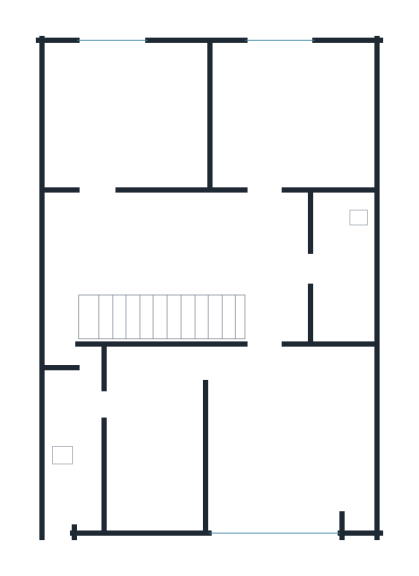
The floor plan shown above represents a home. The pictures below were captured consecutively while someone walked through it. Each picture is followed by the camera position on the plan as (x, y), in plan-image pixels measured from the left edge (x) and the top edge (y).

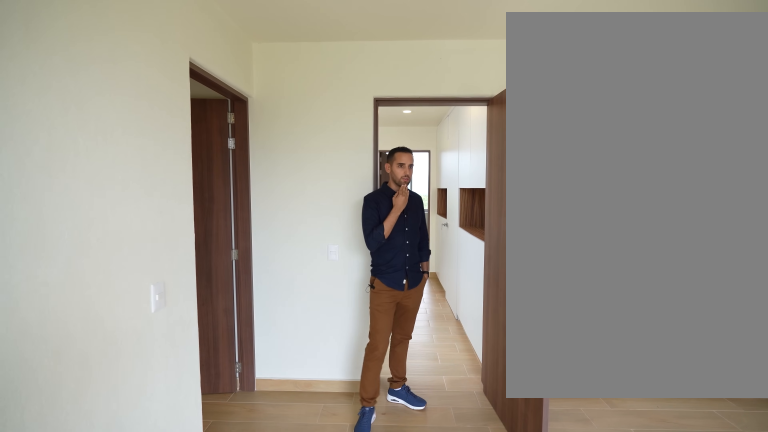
(256, 516)
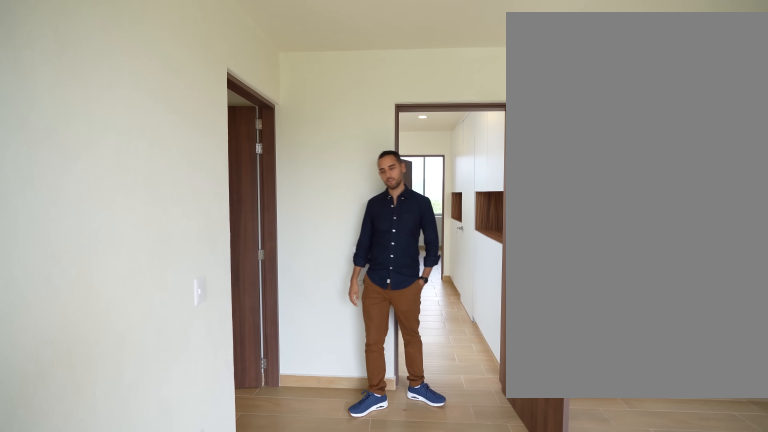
(256, 516)
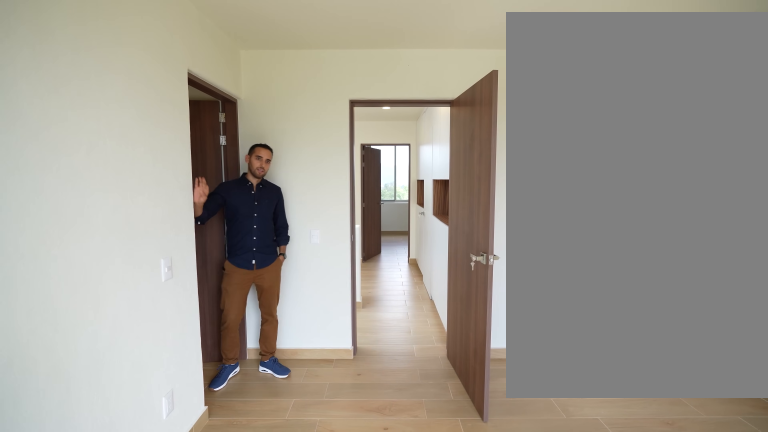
(255, 516)
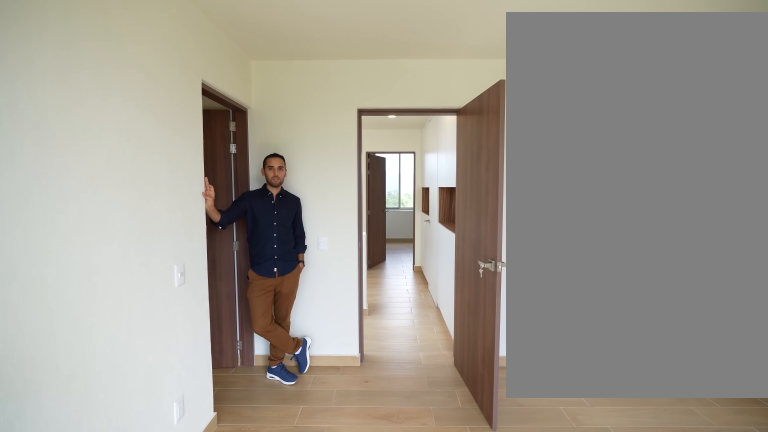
(259, 516)
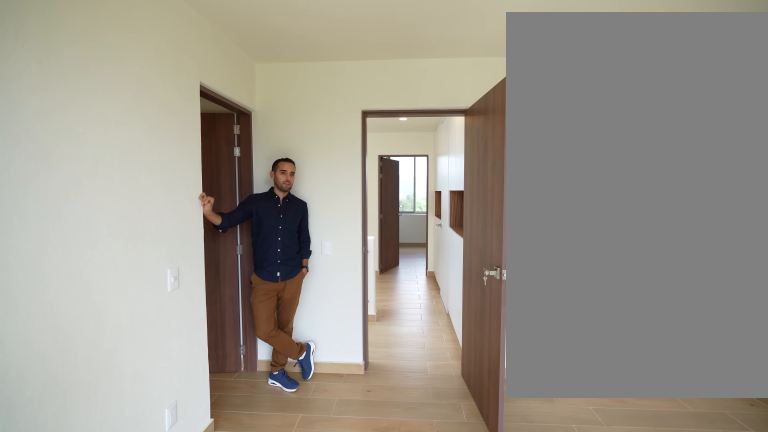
(259, 516)
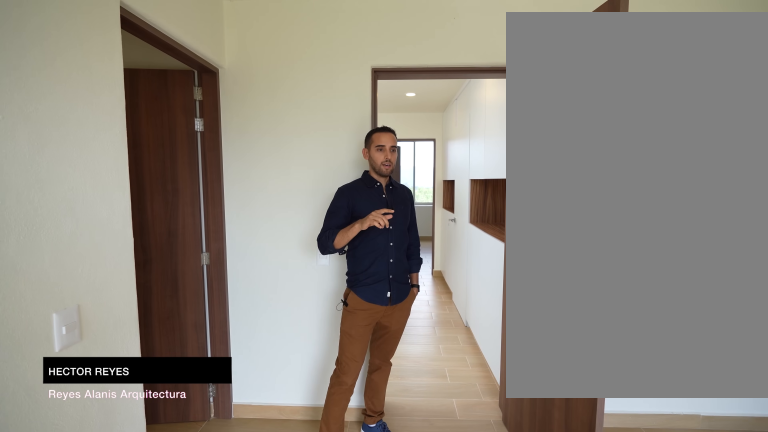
(274, 498)
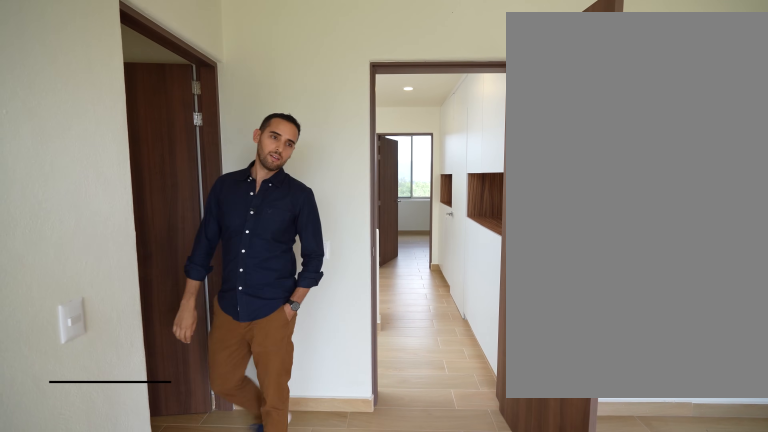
(278, 484)
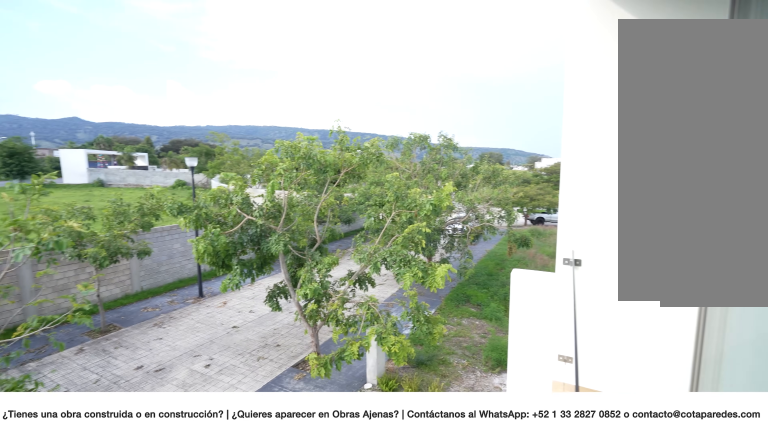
(314, 513)
